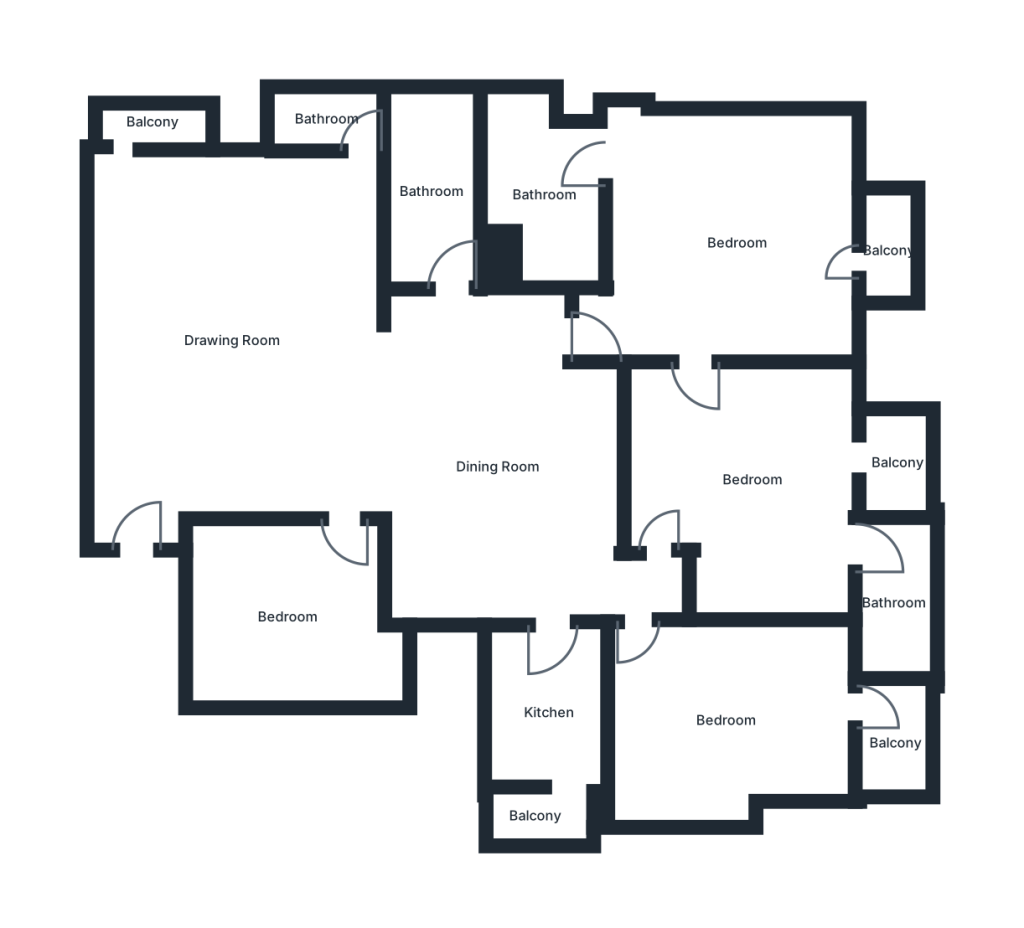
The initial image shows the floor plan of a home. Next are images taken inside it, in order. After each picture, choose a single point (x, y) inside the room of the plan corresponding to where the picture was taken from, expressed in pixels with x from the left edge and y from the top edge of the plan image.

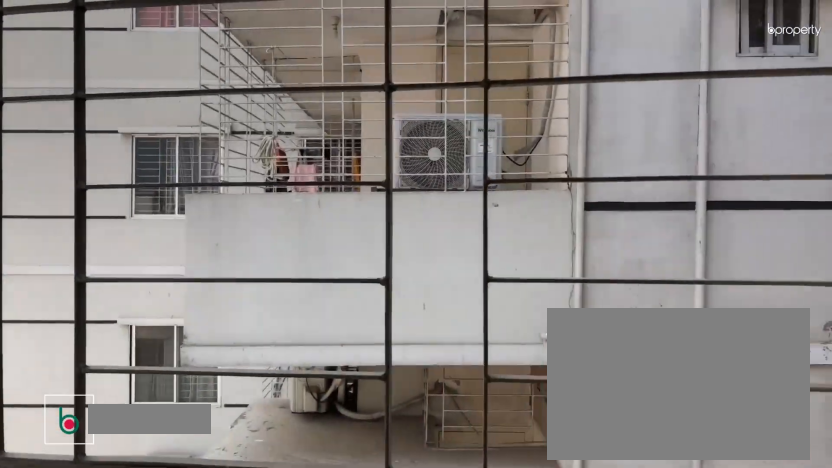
(894, 743)
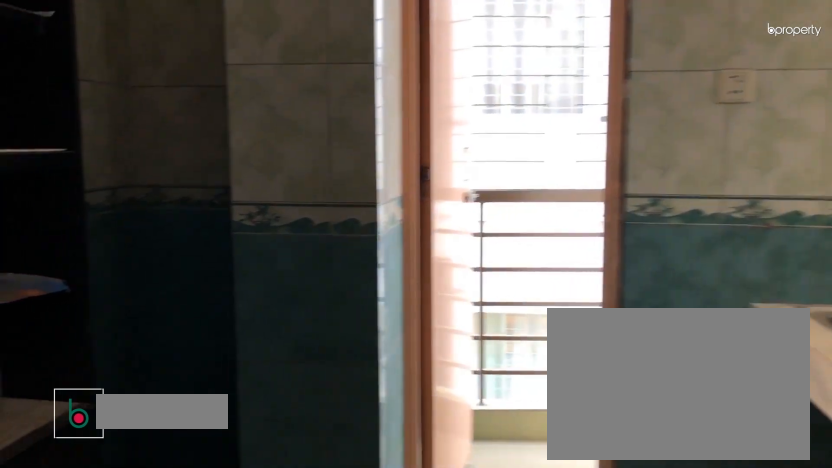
(547, 713)
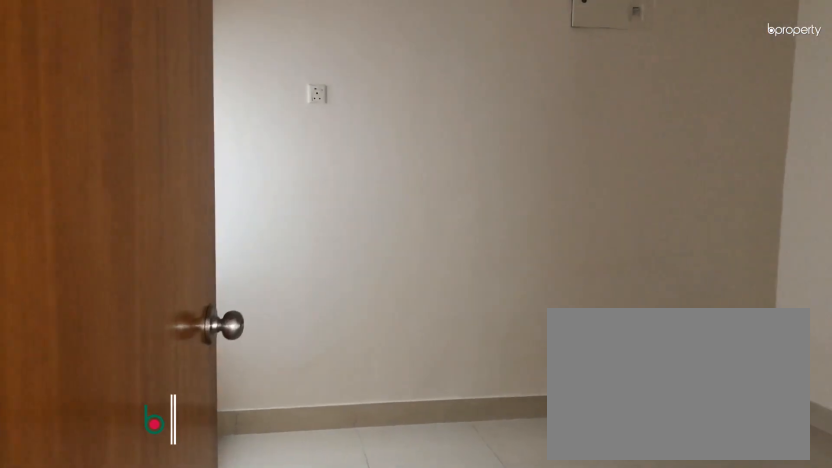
(286, 618)
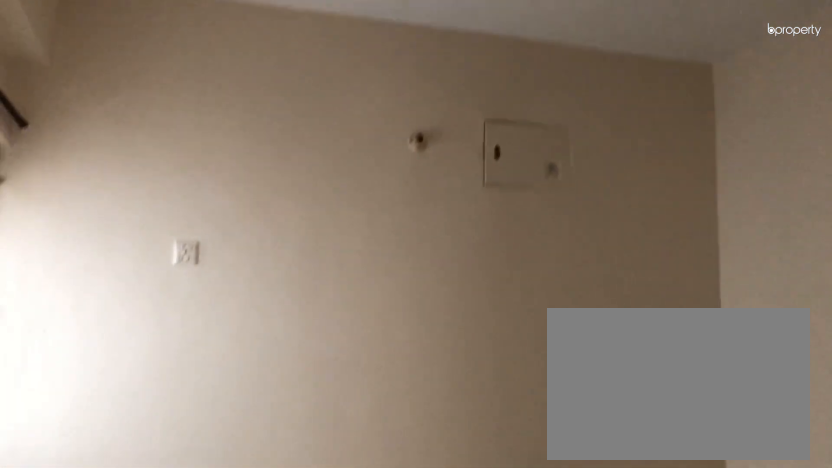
(286, 618)
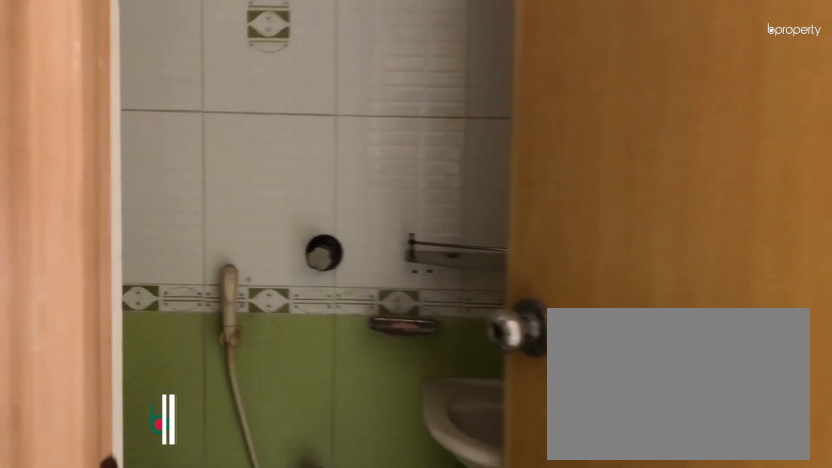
(324, 120)
